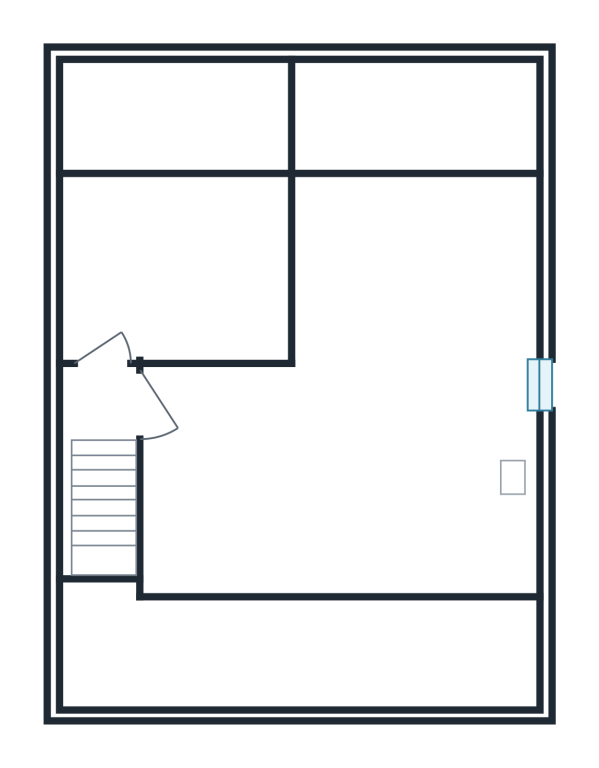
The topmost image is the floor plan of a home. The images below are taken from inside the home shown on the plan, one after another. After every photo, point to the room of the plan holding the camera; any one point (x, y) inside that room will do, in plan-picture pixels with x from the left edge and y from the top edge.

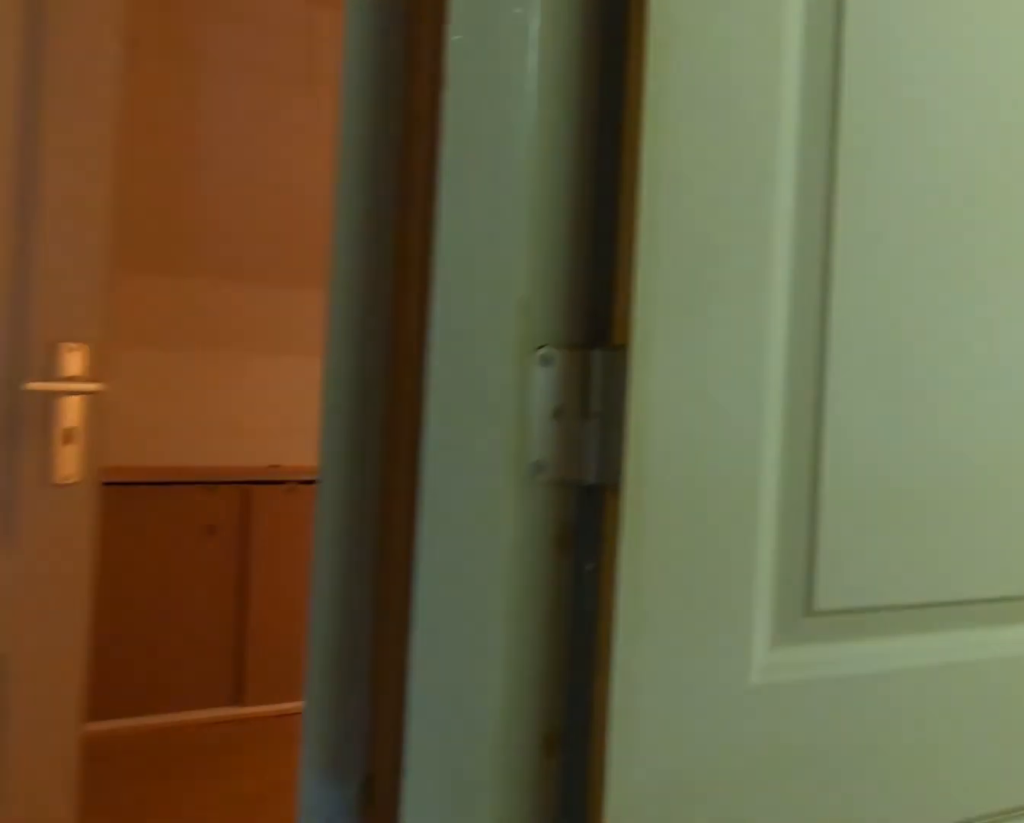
(103, 469)
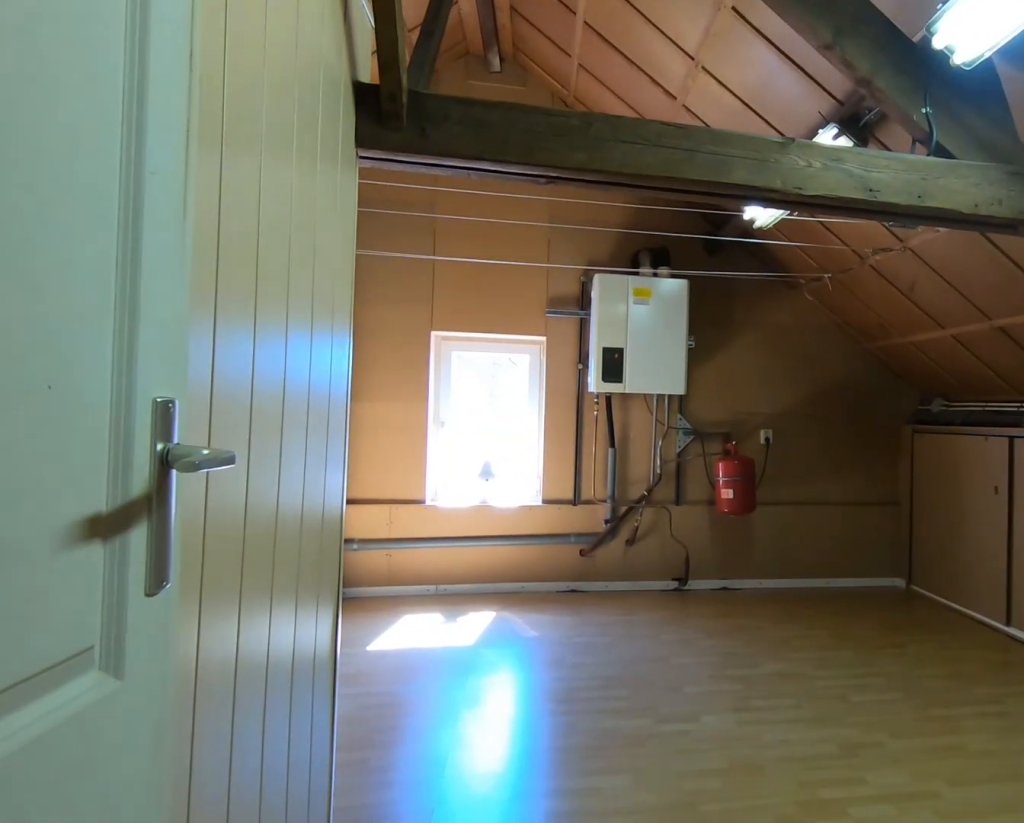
(336, 480)
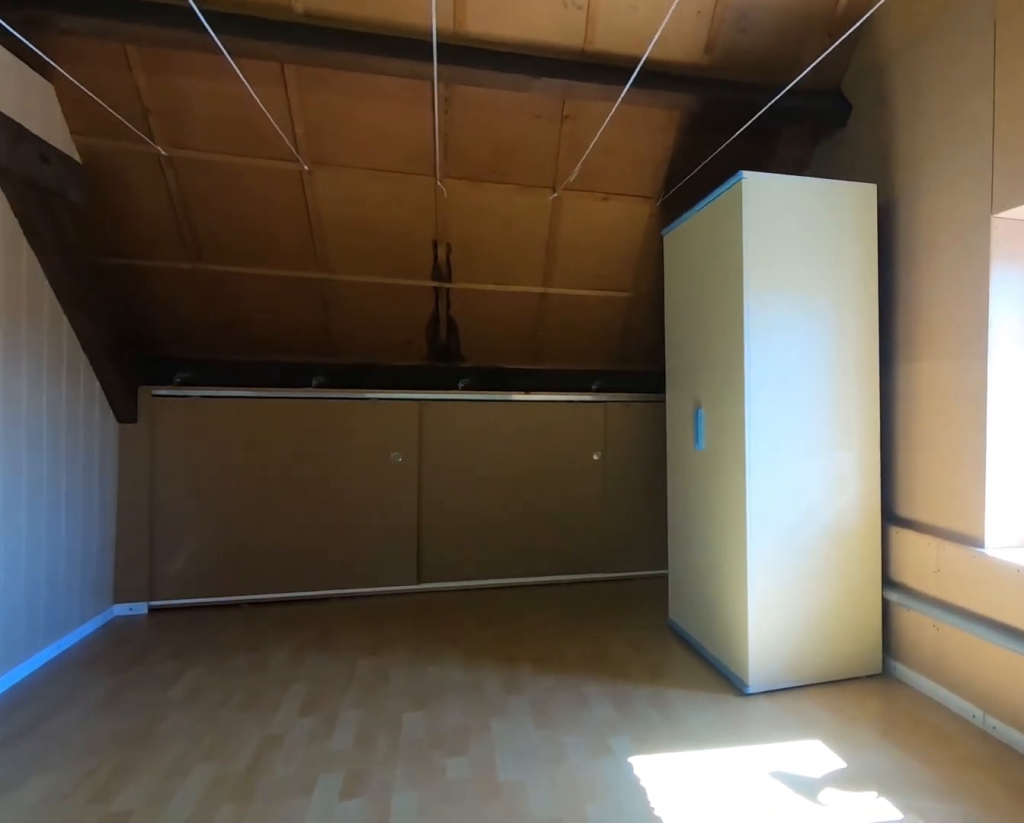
(336, 480)
